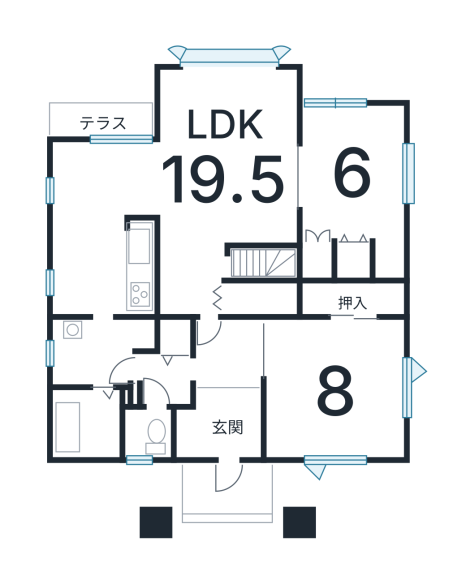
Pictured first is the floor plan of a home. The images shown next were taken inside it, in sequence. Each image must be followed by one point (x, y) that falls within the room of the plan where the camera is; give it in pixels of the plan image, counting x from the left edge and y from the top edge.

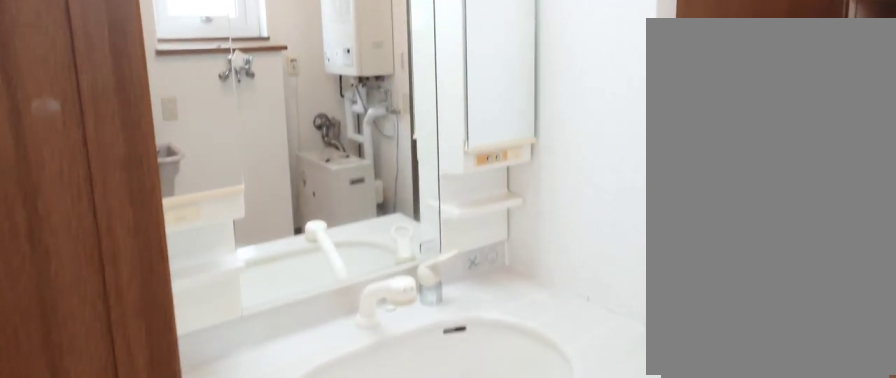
(91, 347)
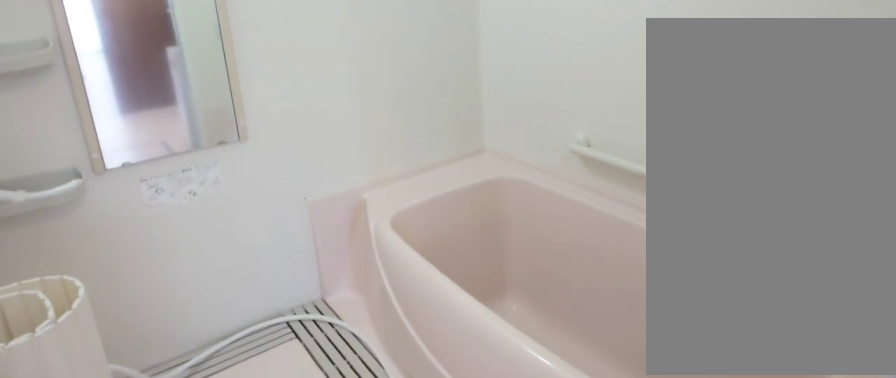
(76, 433)
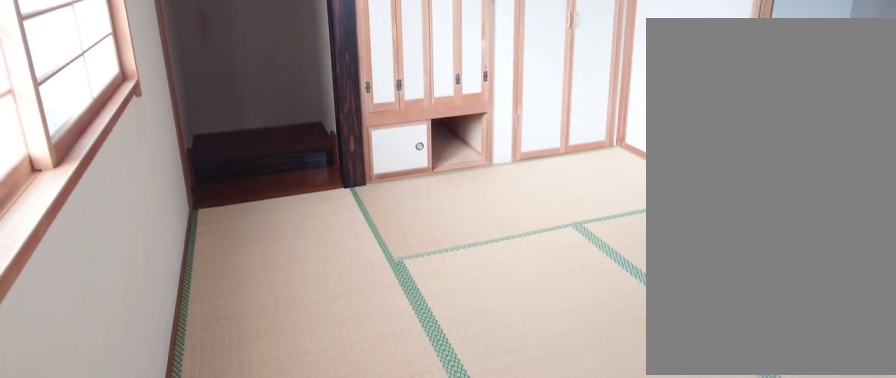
(344, 181)
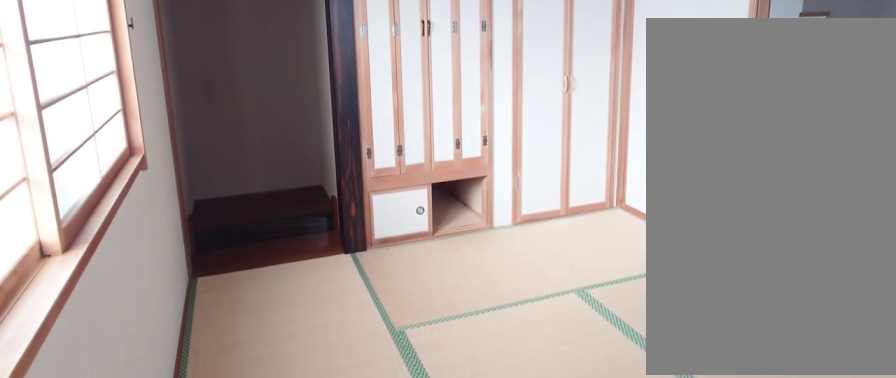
(344, 181)
